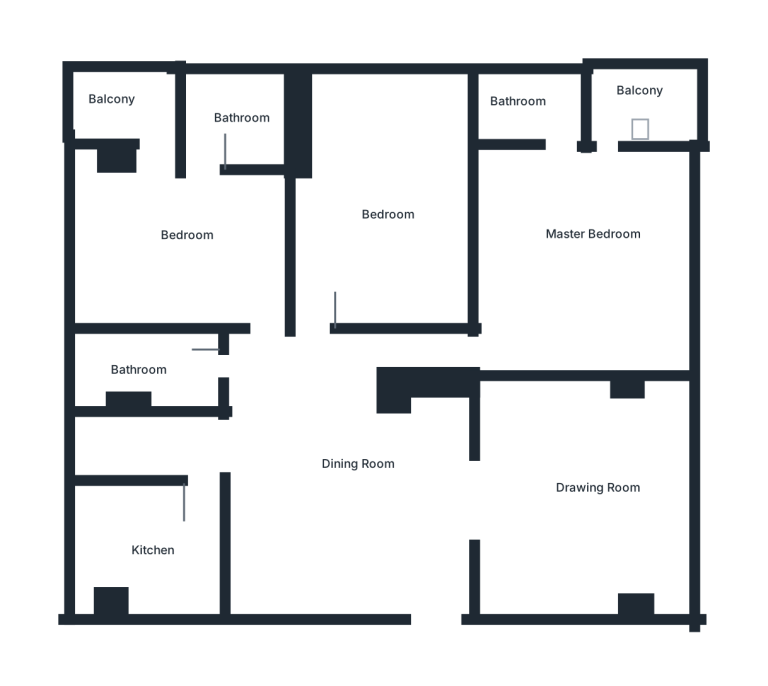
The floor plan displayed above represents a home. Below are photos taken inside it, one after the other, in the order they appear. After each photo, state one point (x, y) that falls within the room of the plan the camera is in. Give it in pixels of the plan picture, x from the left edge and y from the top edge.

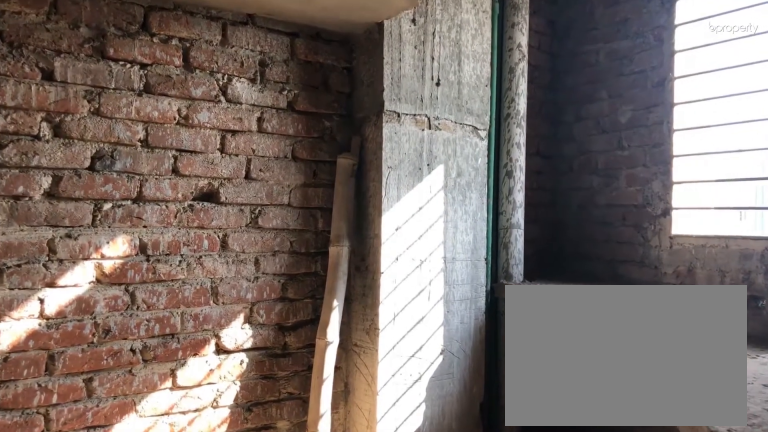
(142, 553)
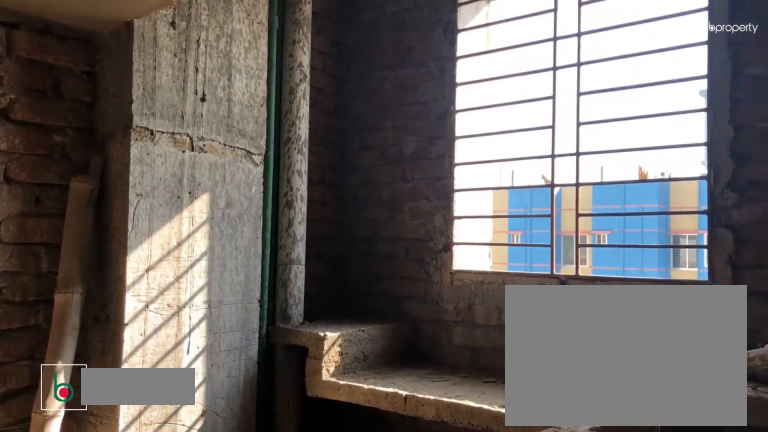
(142, 553)
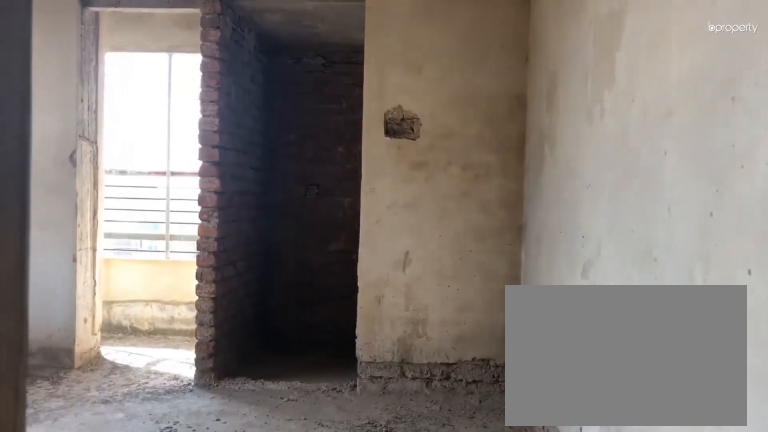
(248, 293)
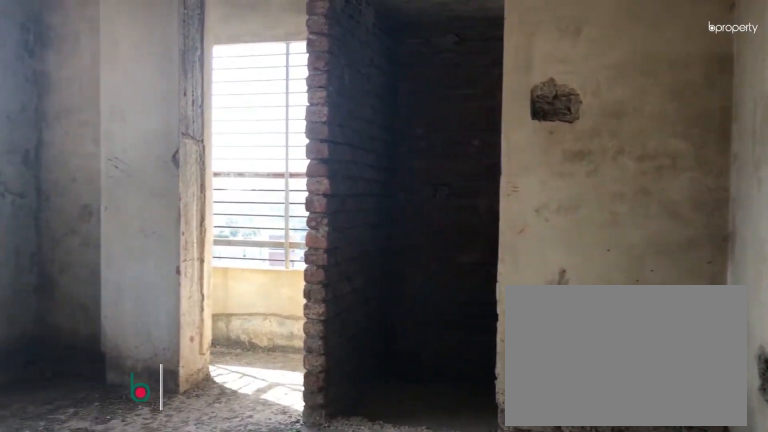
(194, 221)
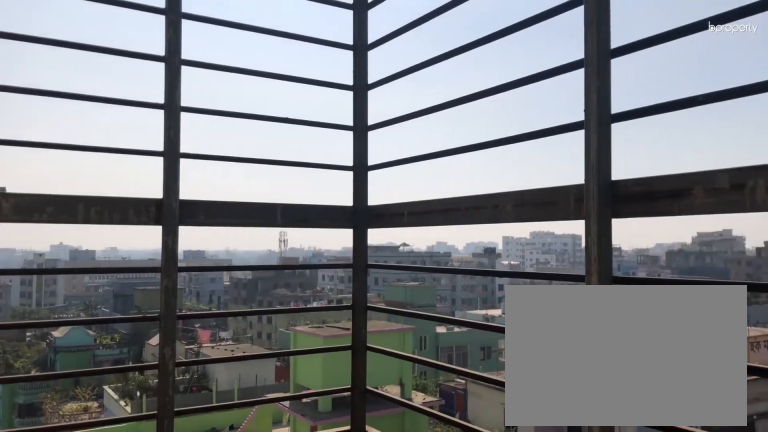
(127, 107)
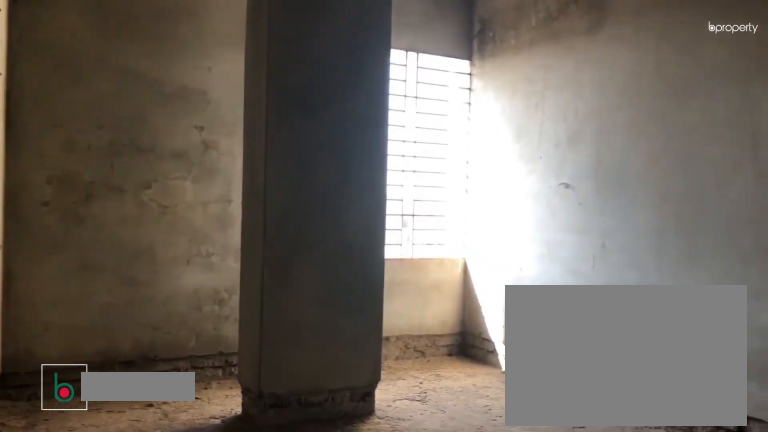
(400, 201)
